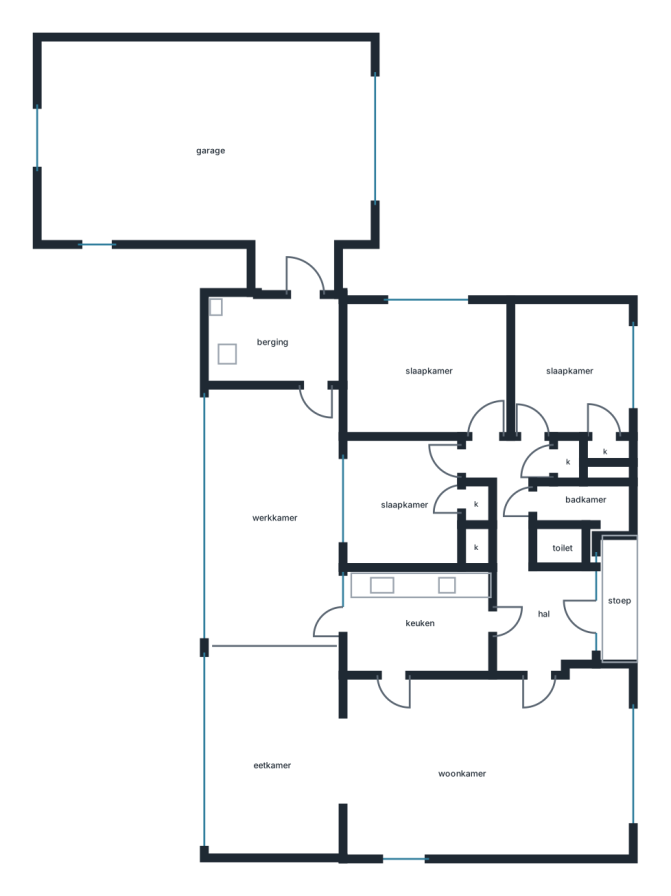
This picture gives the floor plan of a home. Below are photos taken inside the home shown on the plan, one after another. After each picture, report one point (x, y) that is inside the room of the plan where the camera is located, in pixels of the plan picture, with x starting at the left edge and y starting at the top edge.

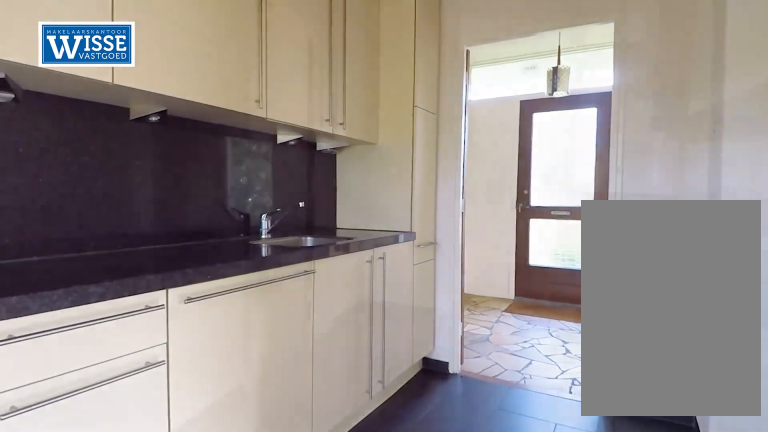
(418, 621)
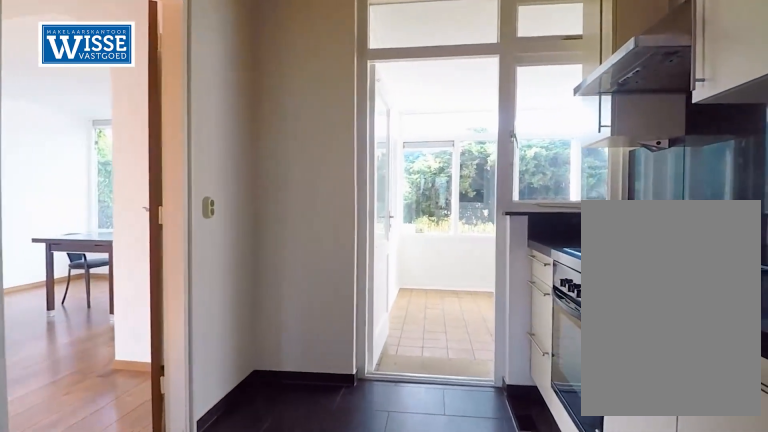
(418, 621)
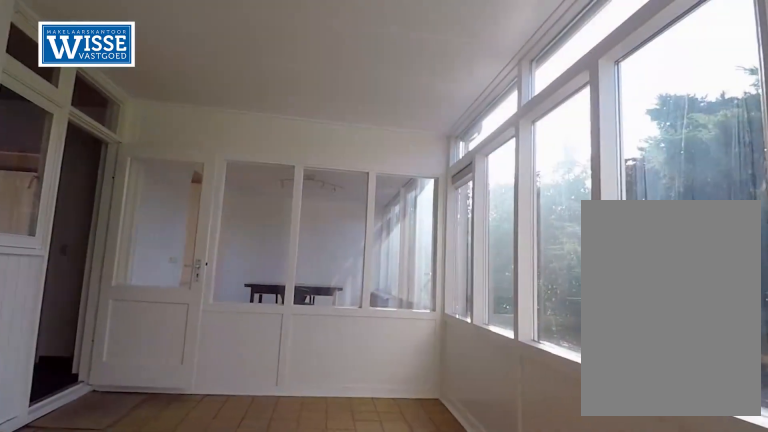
(278, 518)
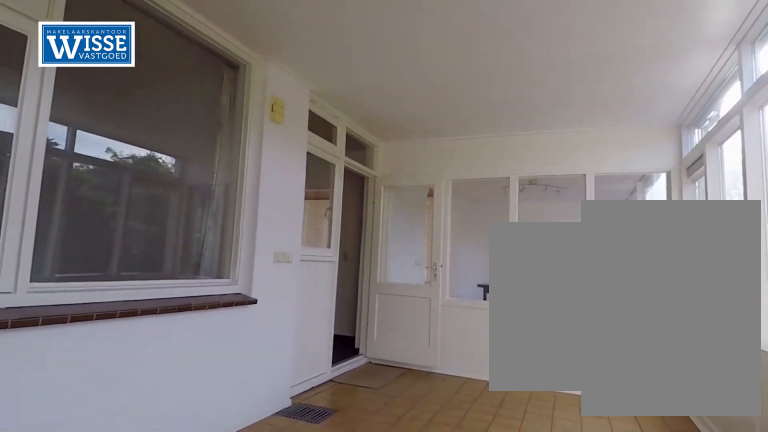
(278, 518)
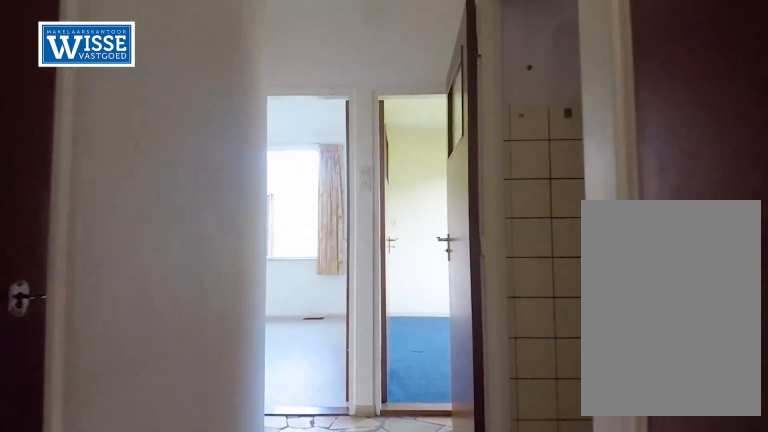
(533, 588)
